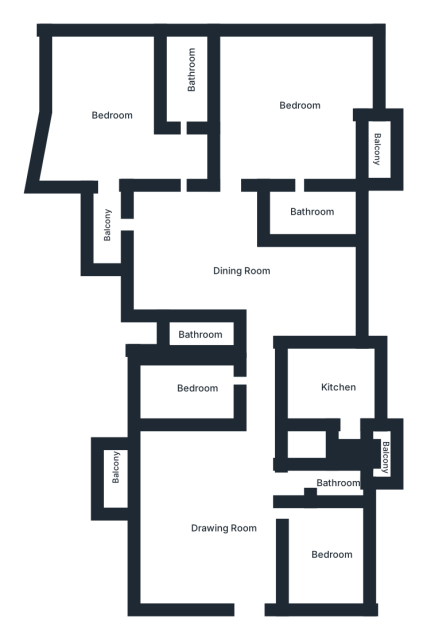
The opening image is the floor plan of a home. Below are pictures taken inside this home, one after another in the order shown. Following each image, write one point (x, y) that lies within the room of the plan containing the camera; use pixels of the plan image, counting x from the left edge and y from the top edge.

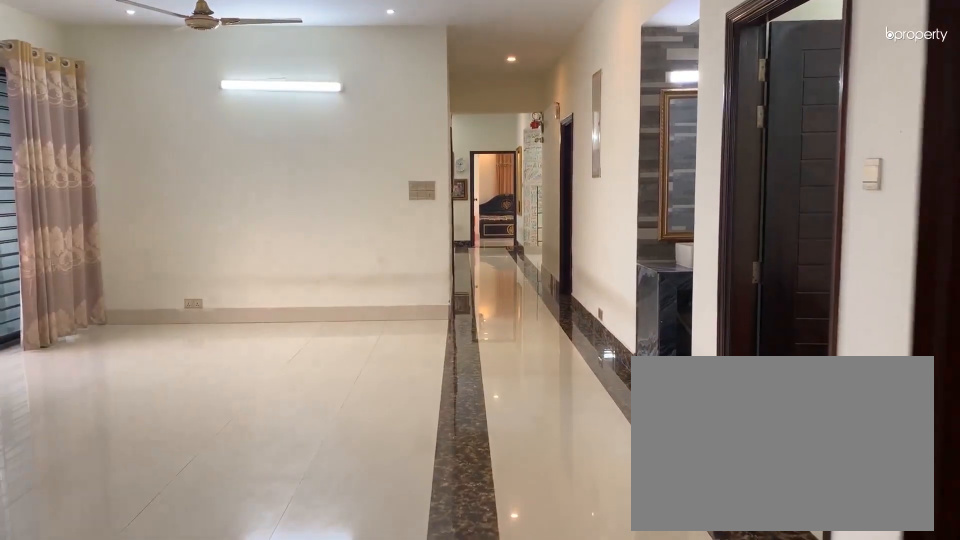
(226, 528)
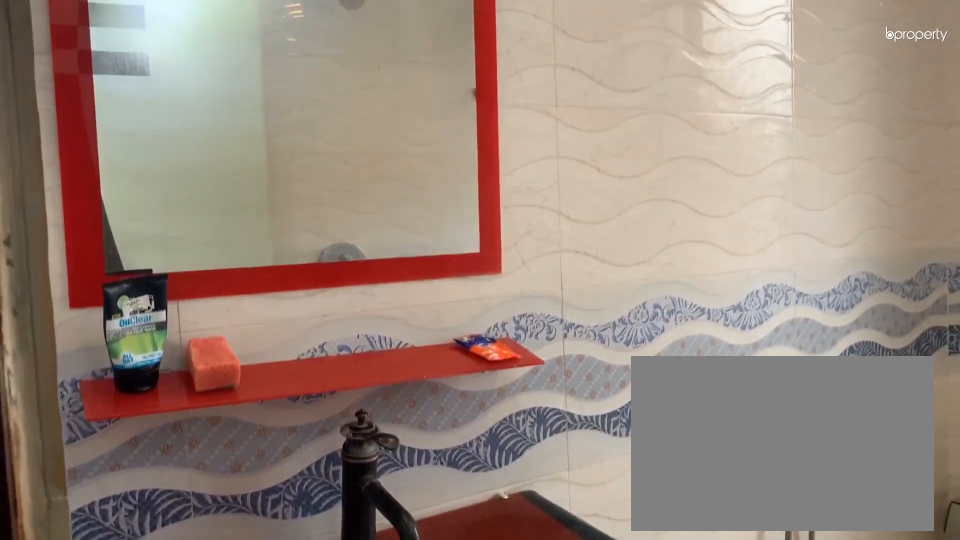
(339, 483)
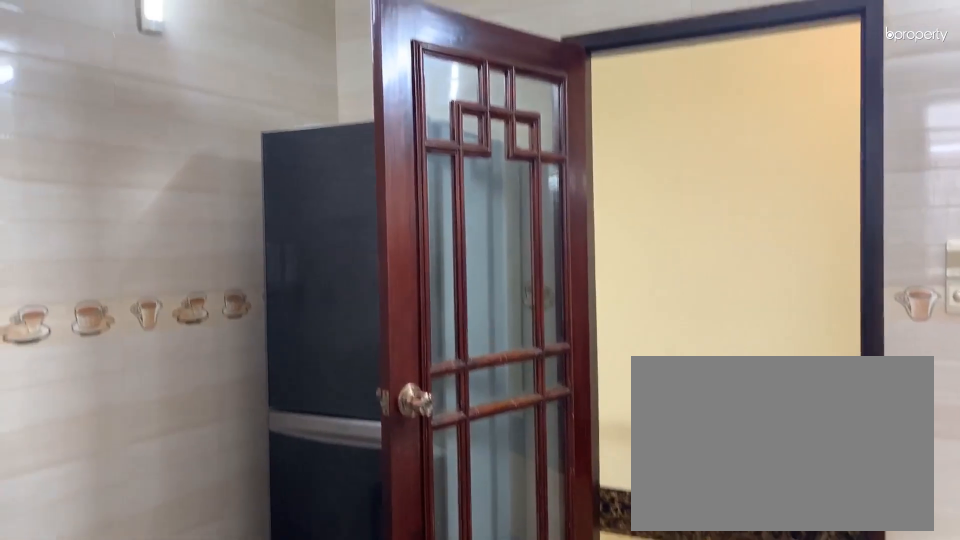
(342, 387)
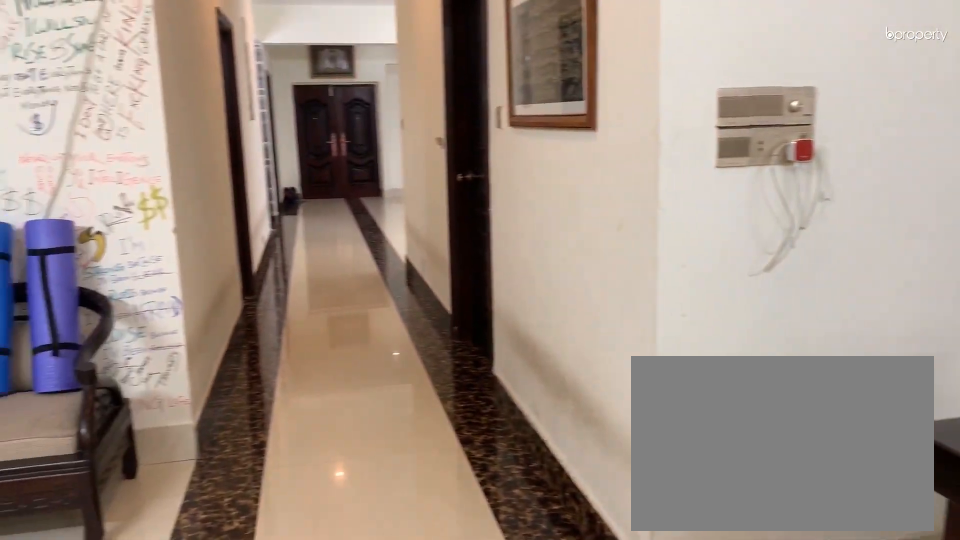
(229, 253)
